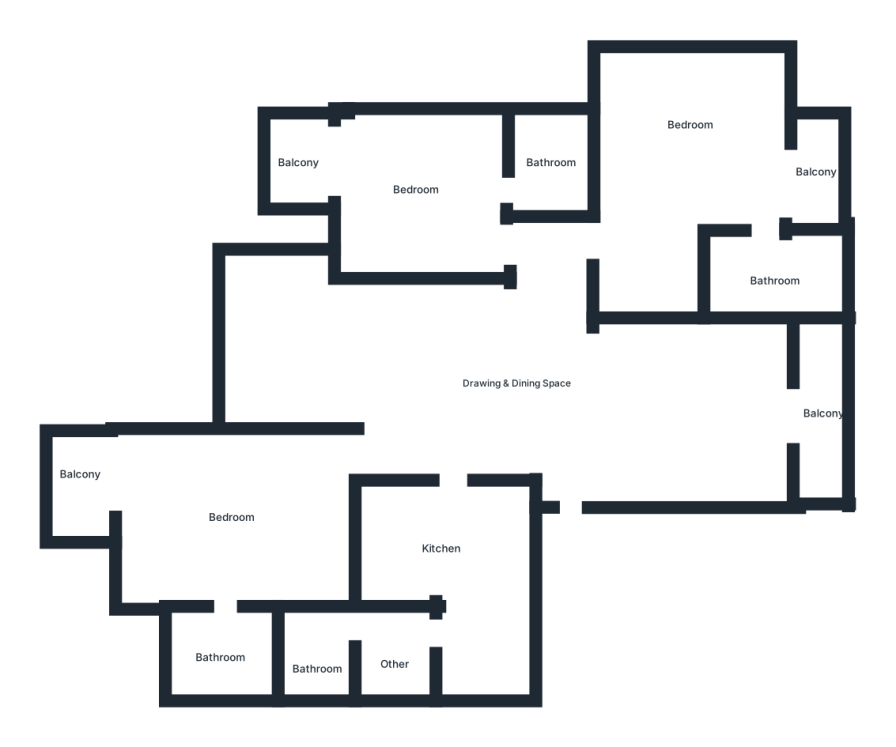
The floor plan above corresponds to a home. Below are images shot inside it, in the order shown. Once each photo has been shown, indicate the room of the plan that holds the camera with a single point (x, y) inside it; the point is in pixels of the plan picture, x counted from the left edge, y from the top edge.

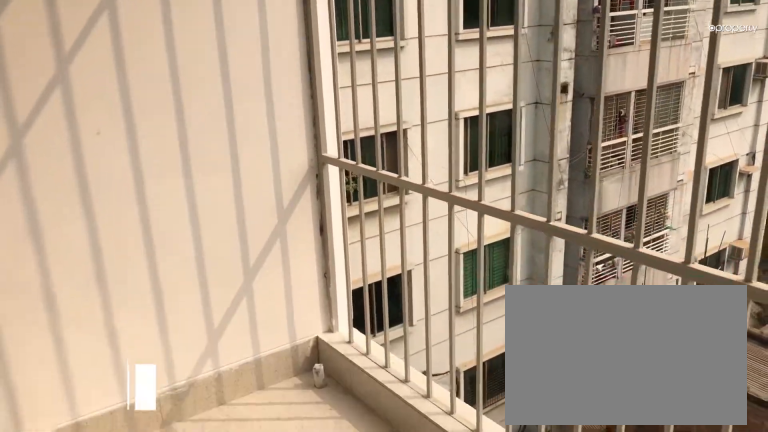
(818, 418)
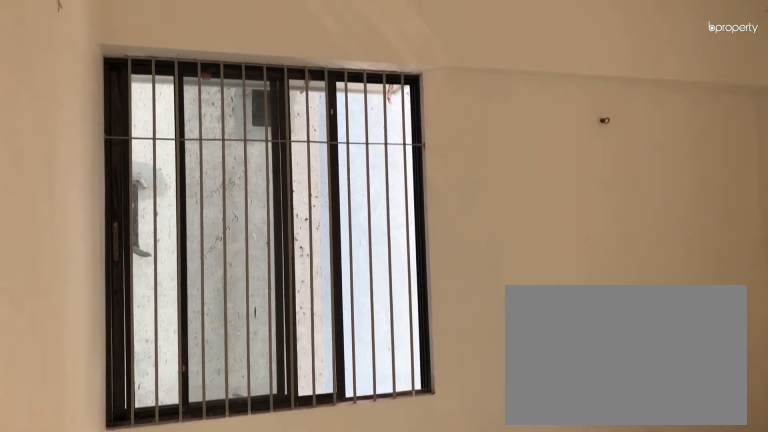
(677, 125)
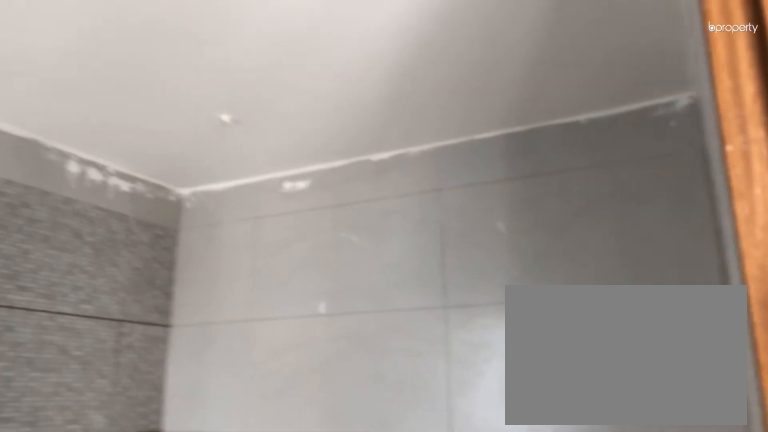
(768, 275)
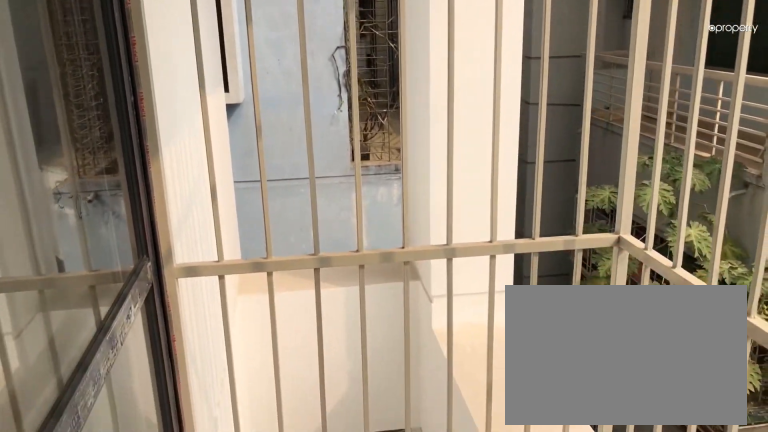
(821, 178)
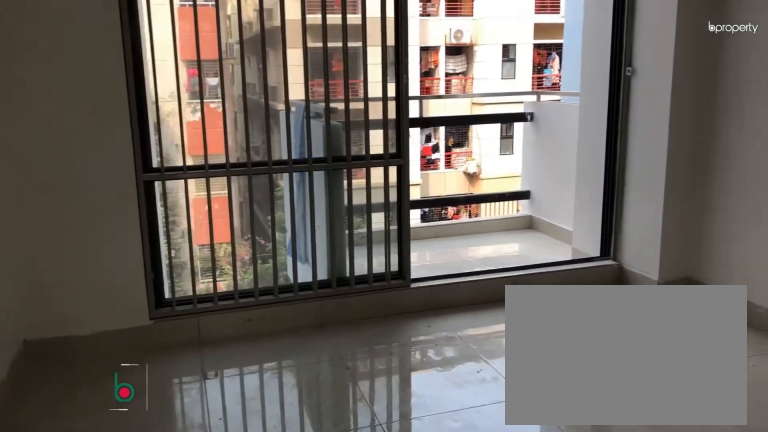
(413, 204)
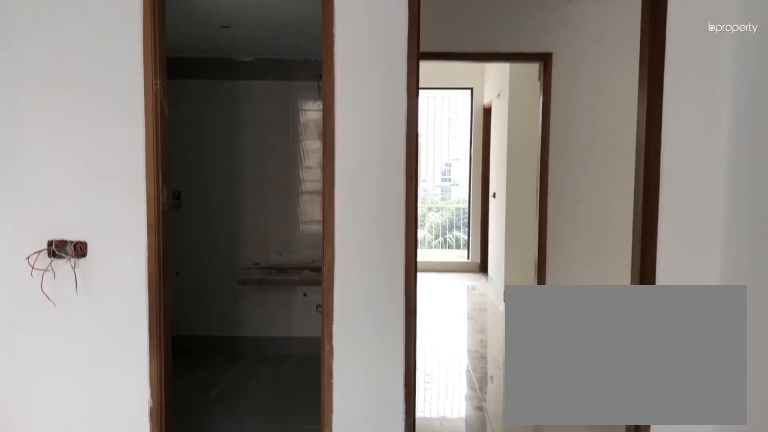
(413, 204)
